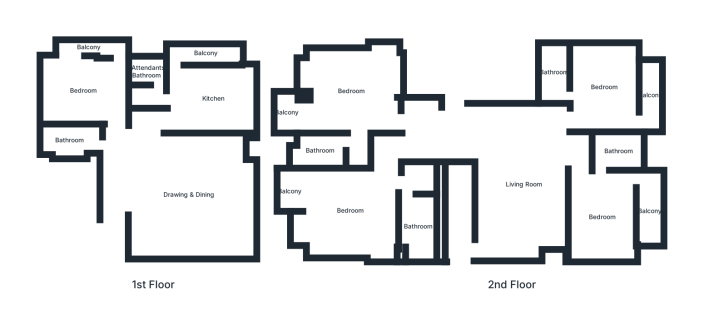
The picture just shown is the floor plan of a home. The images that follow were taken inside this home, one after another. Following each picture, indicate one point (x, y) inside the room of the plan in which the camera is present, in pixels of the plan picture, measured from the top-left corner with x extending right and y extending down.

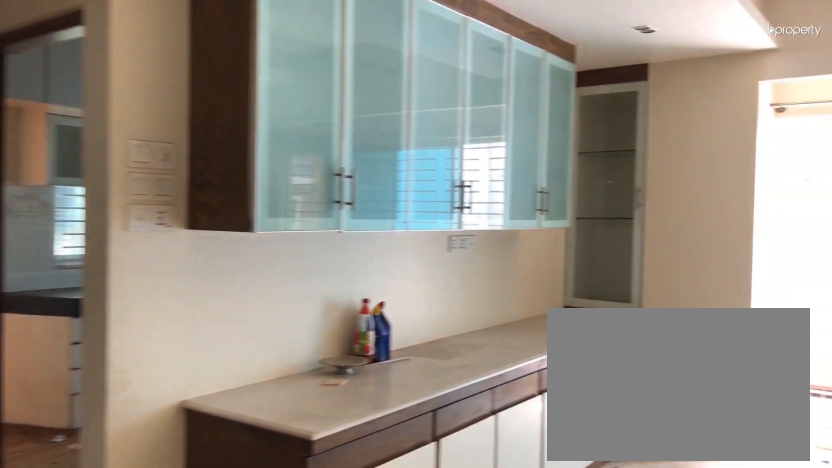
(141, 186)
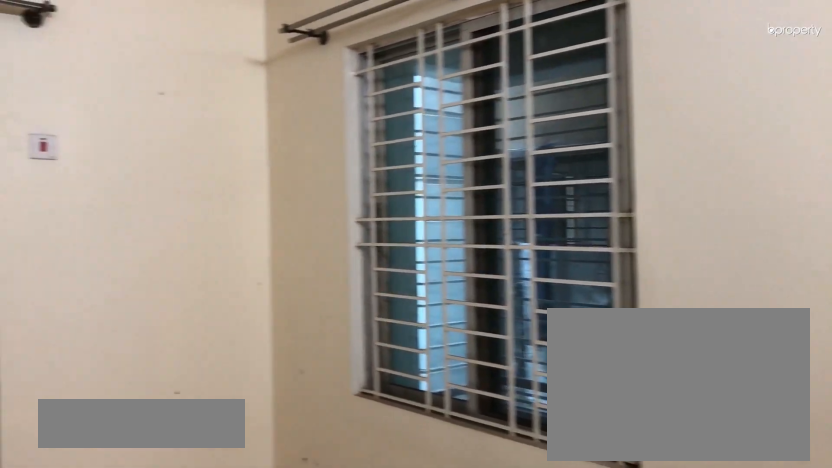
(83, 90)
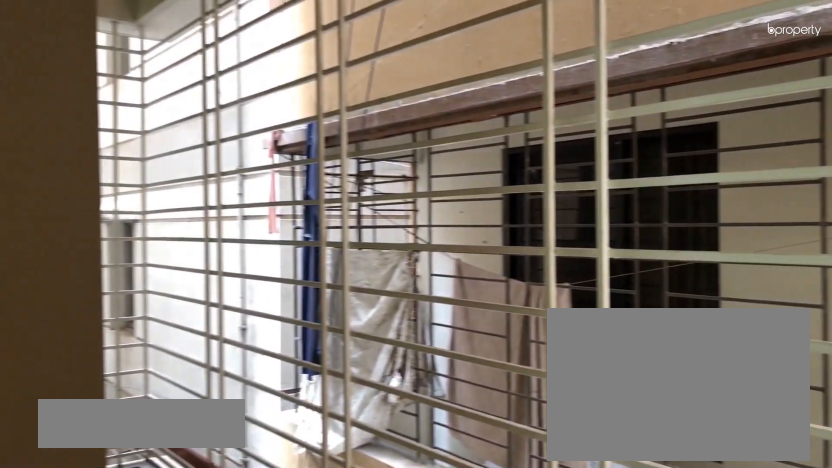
(89, 46)
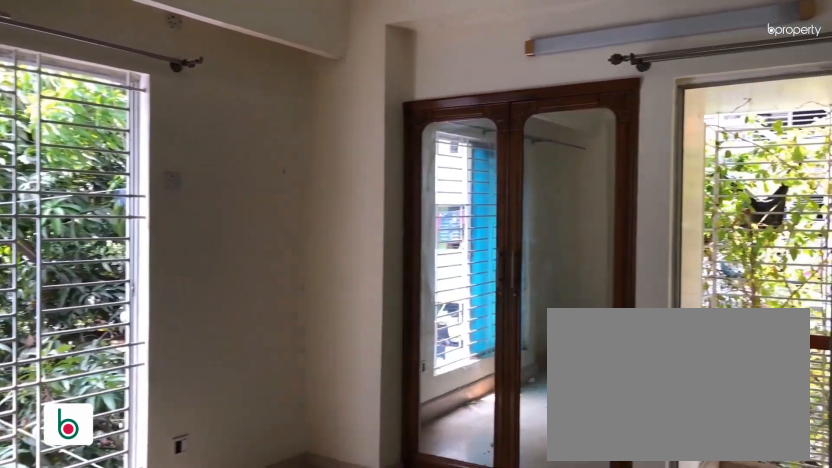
(350, 210)
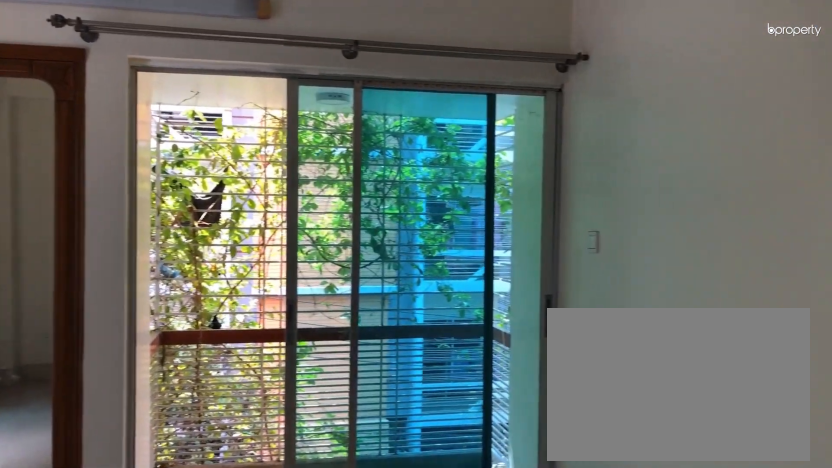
(350, 210)
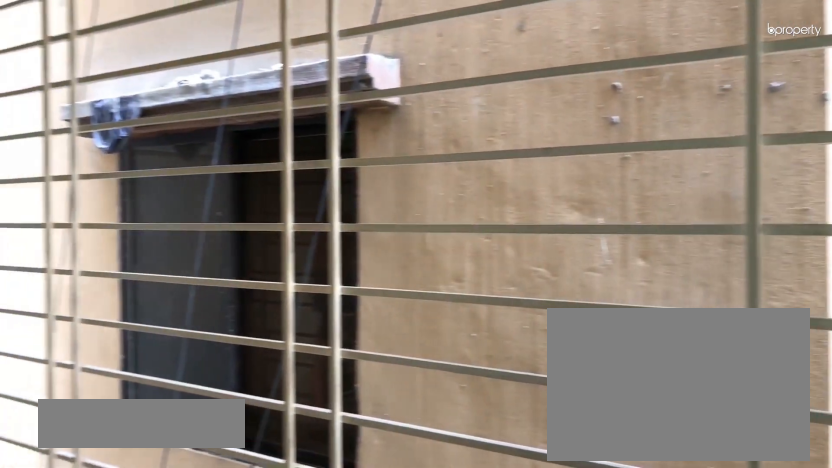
(650, 94)
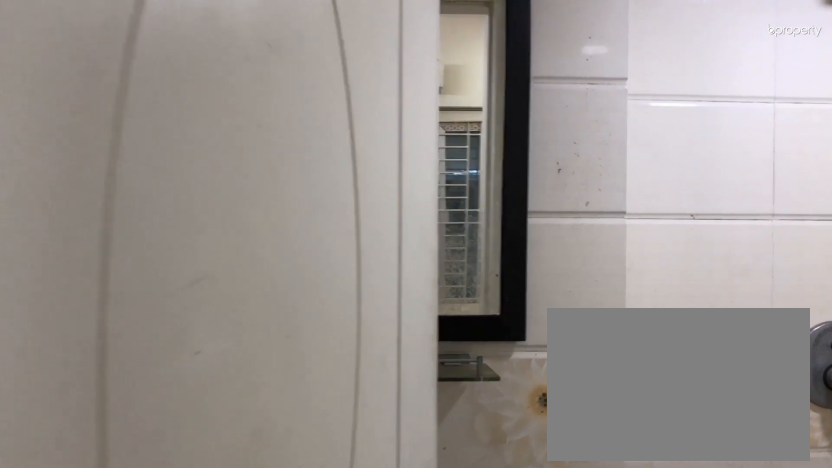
(554, 72)
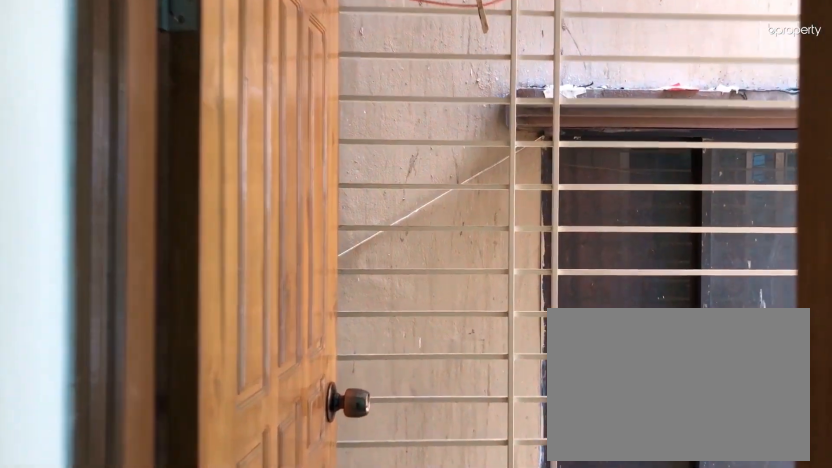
(650, 211)
